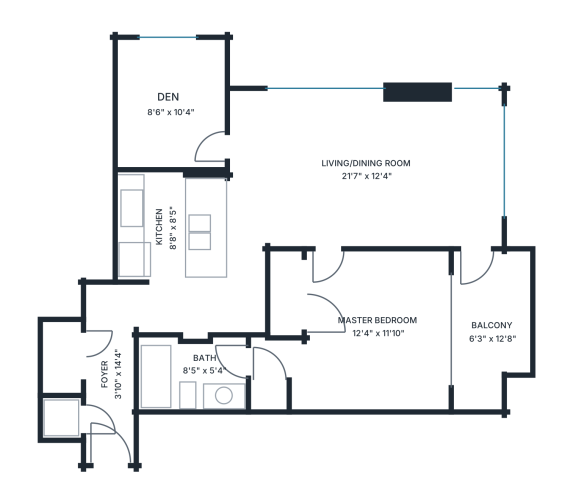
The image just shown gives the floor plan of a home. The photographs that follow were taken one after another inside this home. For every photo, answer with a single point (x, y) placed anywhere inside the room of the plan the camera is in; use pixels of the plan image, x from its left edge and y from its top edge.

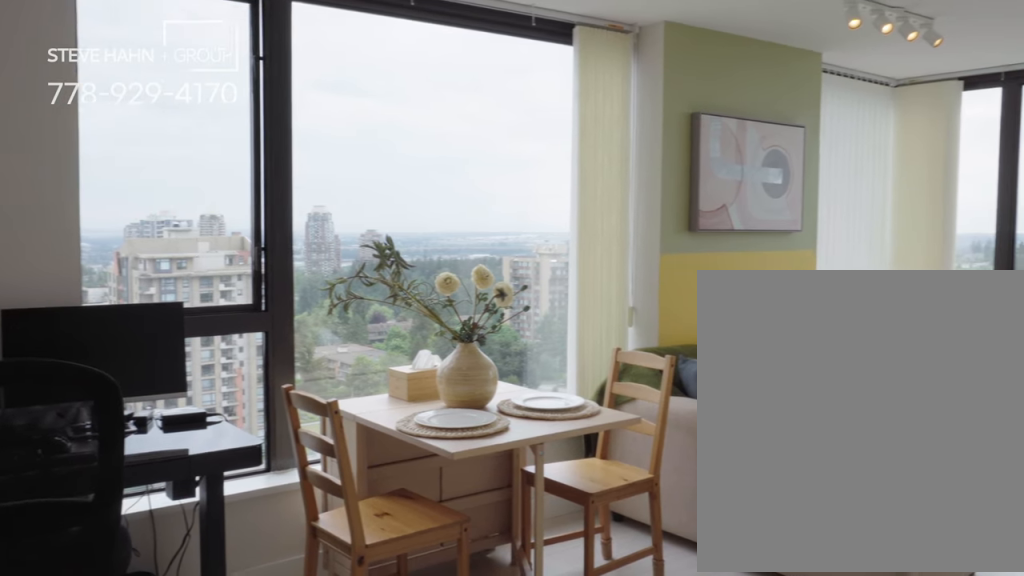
(363, 152)
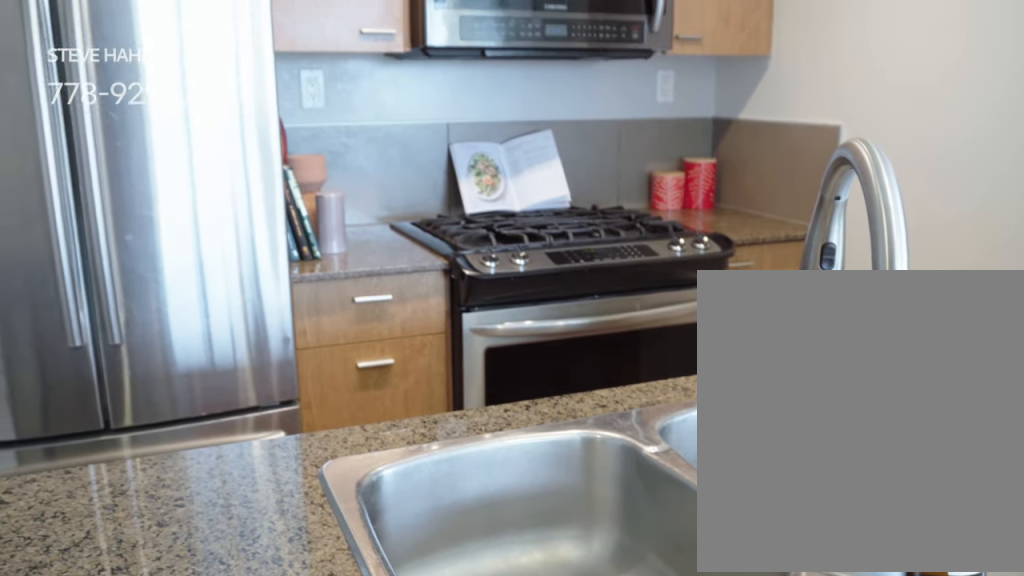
(208, 265)
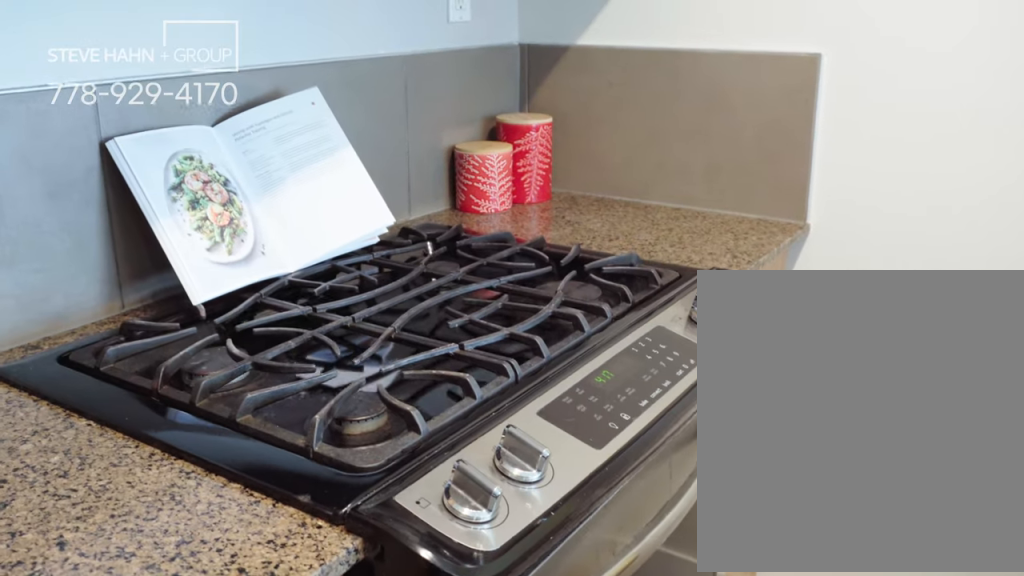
(209, 265)
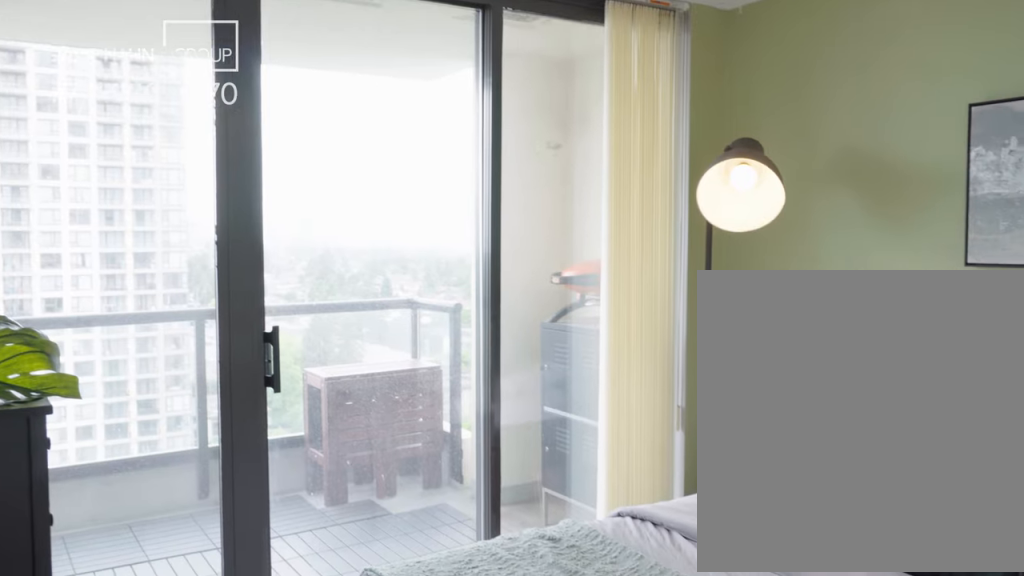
(373, 306)
